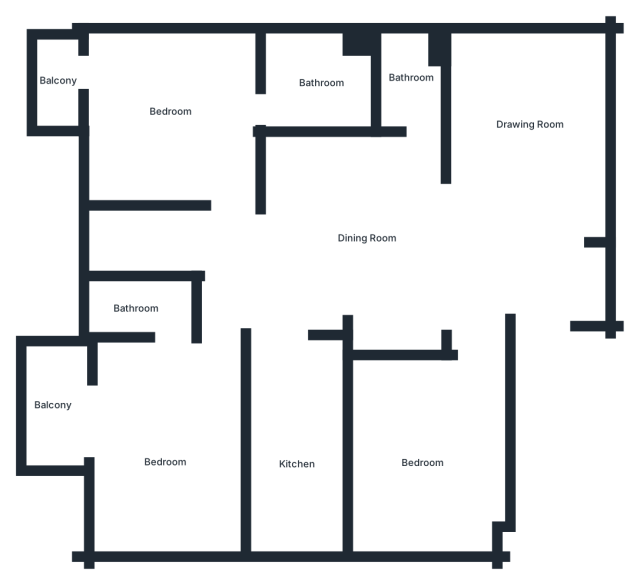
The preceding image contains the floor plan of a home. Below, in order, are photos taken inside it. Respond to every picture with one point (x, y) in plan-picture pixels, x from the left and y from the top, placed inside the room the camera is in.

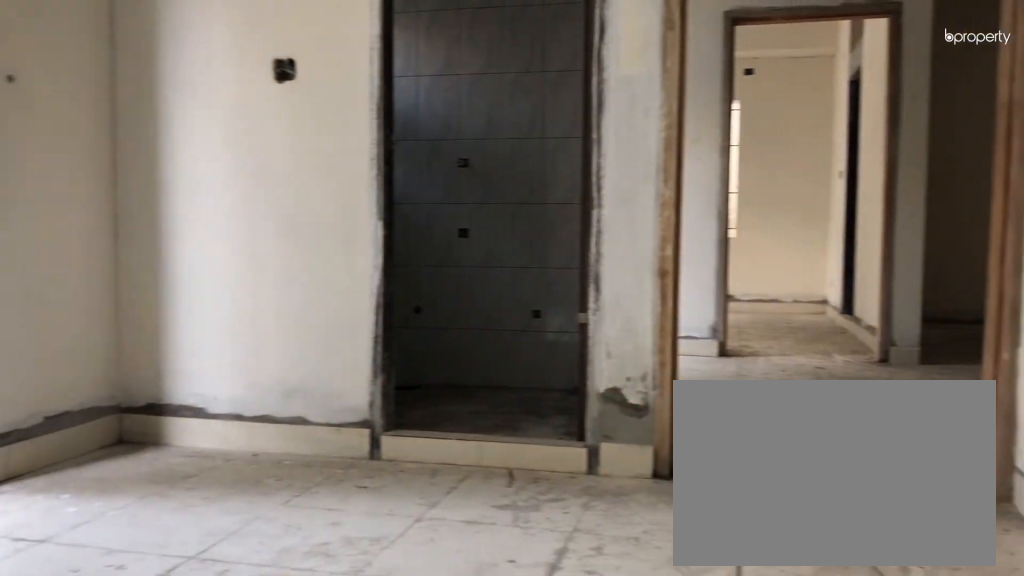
(164, 440)
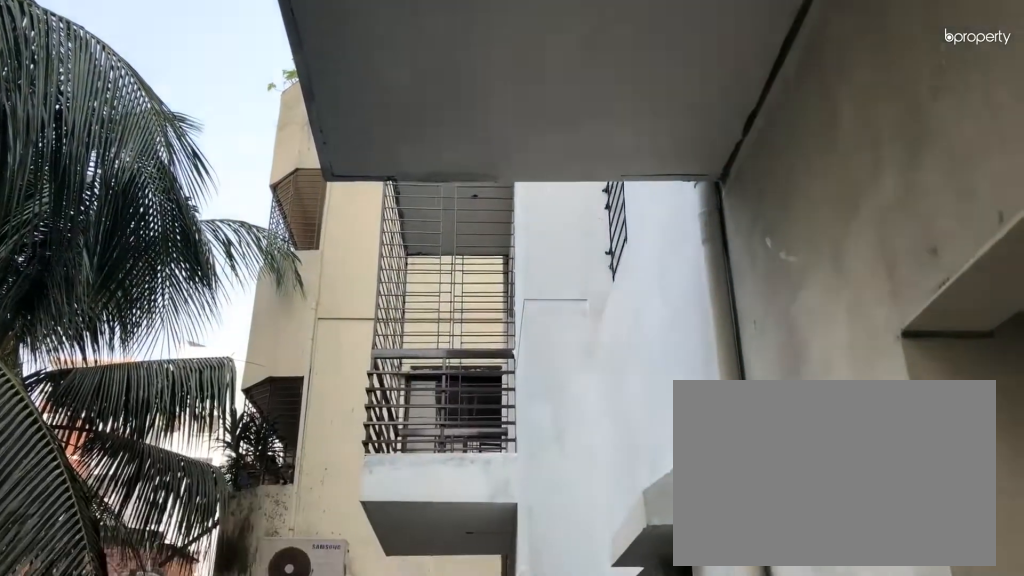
(53, 402)
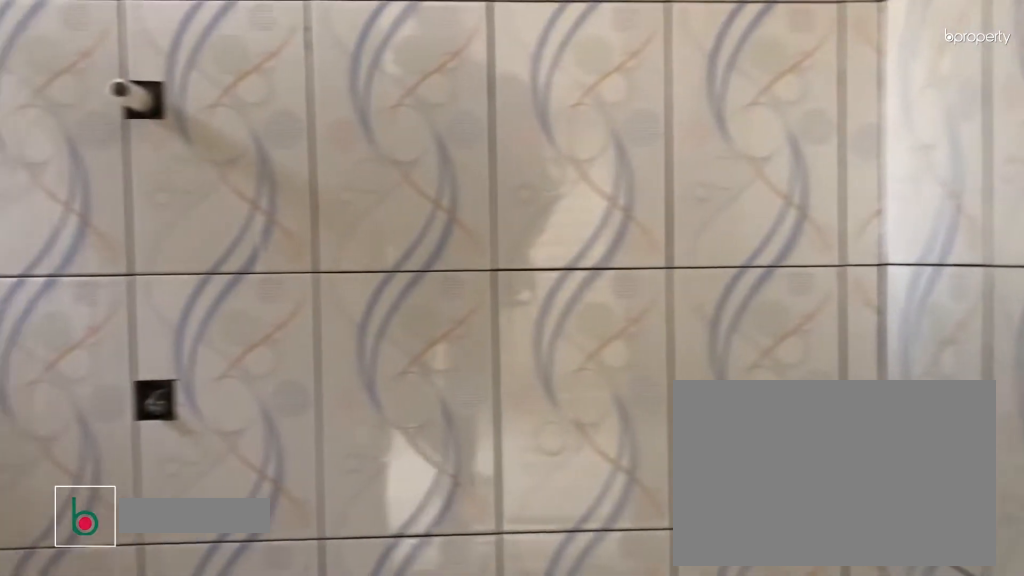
(132, 312)
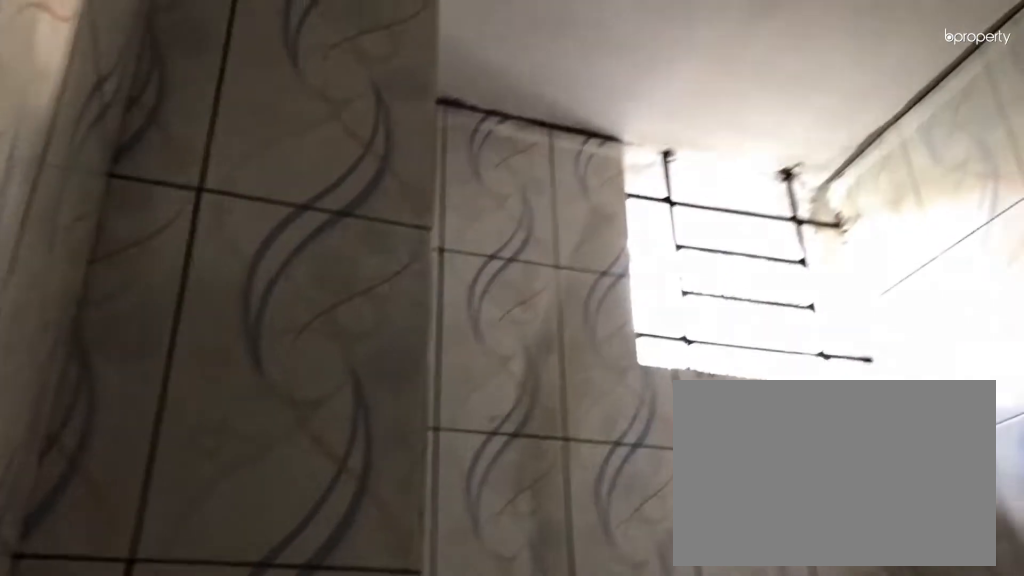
(132, 312)
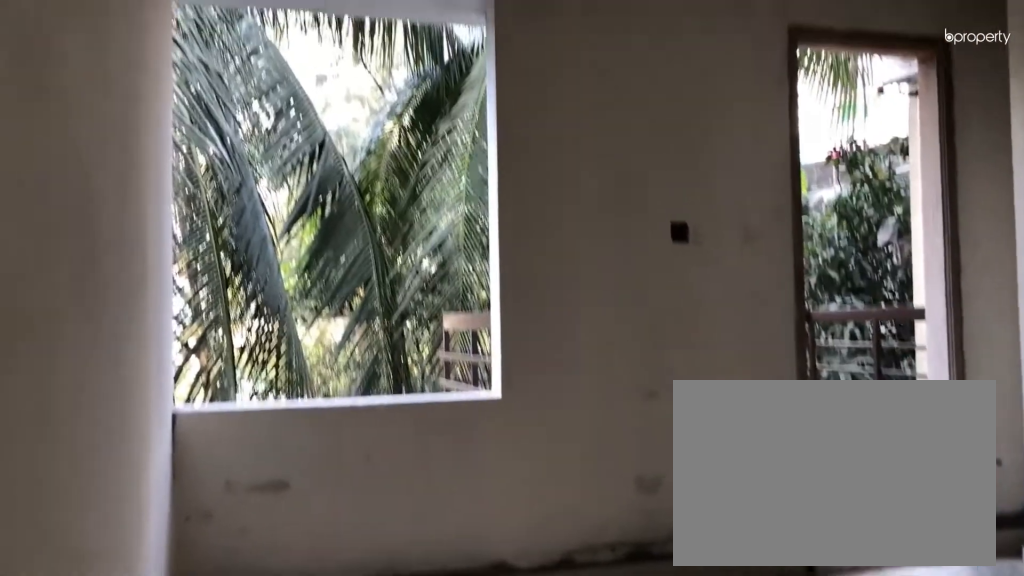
(165, 113)
